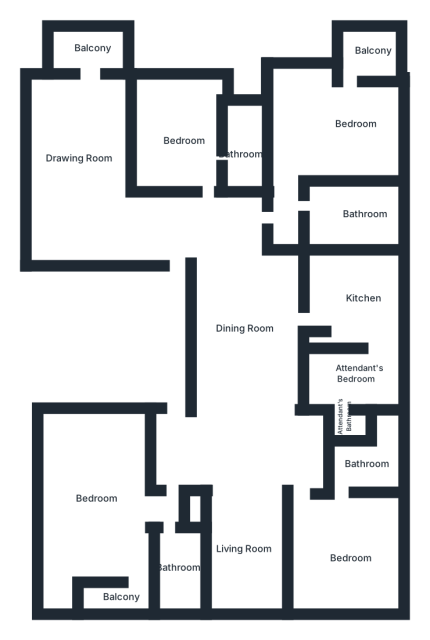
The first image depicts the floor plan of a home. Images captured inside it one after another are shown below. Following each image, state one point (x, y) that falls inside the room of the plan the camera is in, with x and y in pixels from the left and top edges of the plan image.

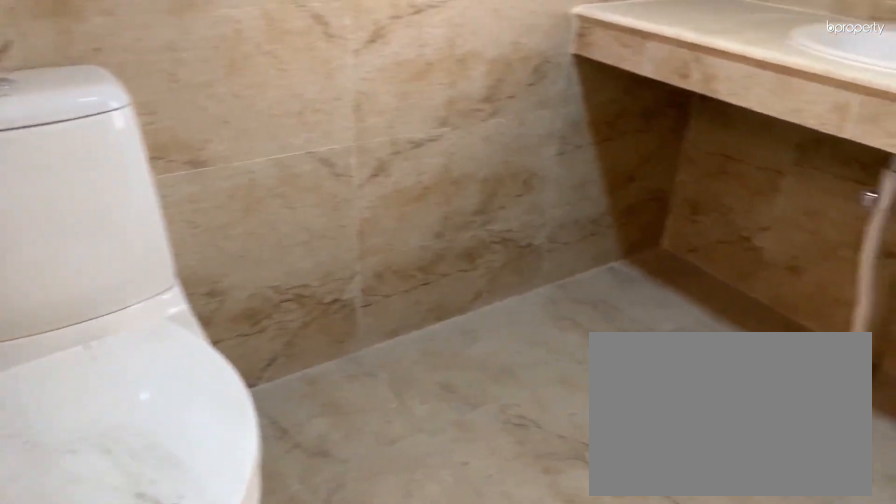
(346, 204)
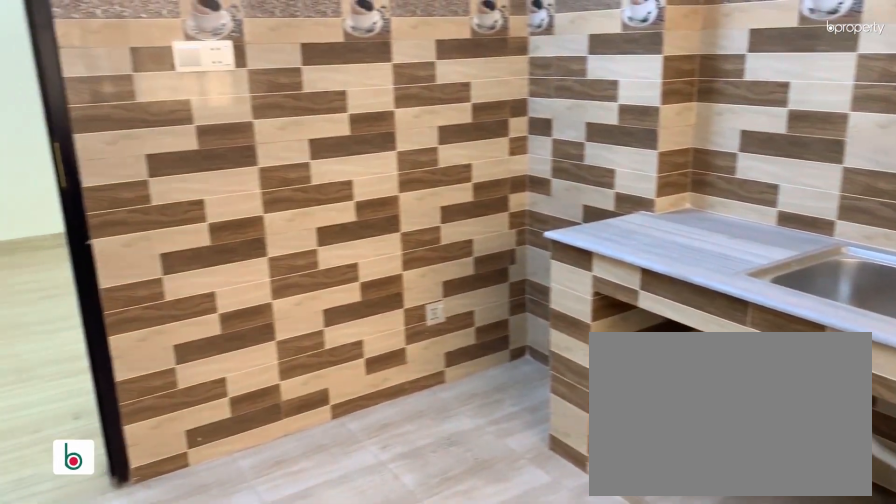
(335, 314)
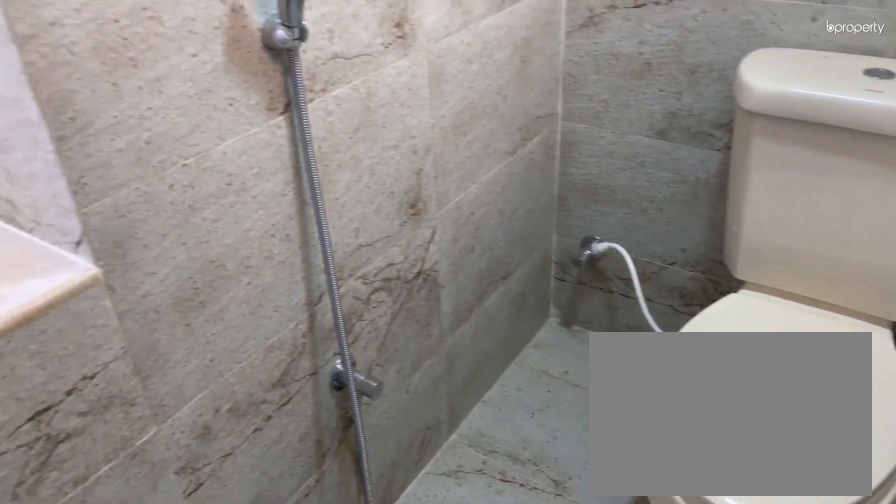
(365, 464)
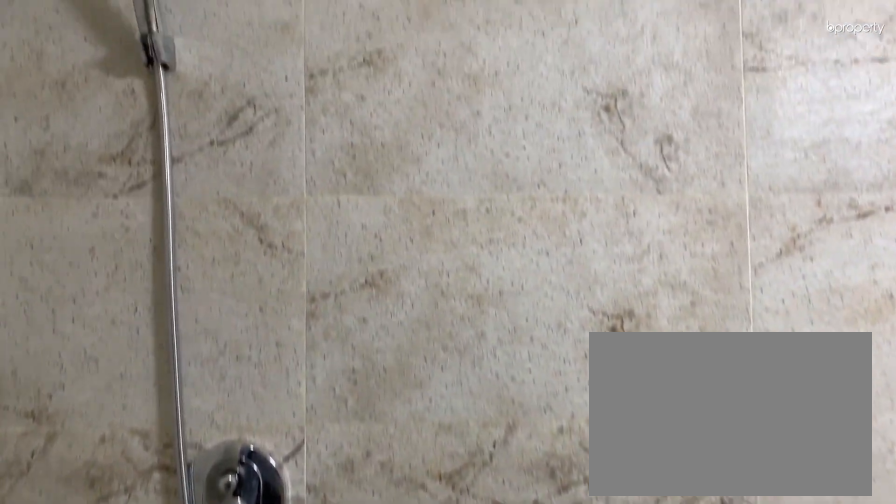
(365, 464)
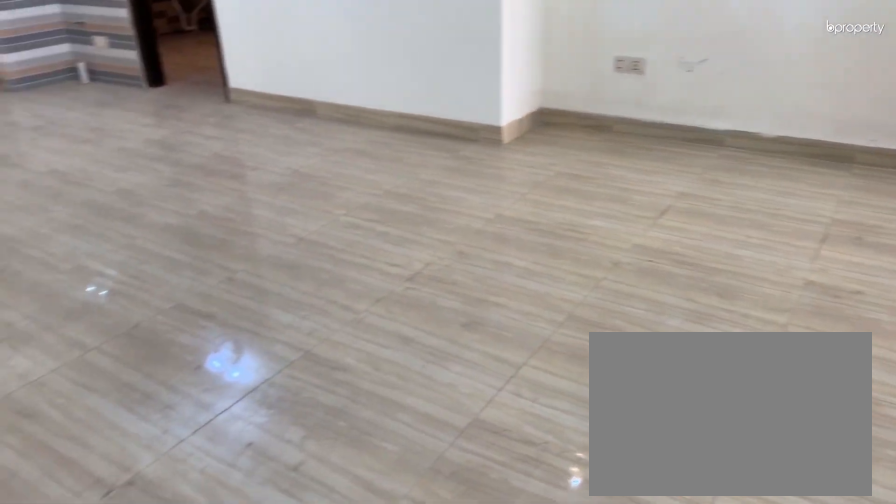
(239, 554)
